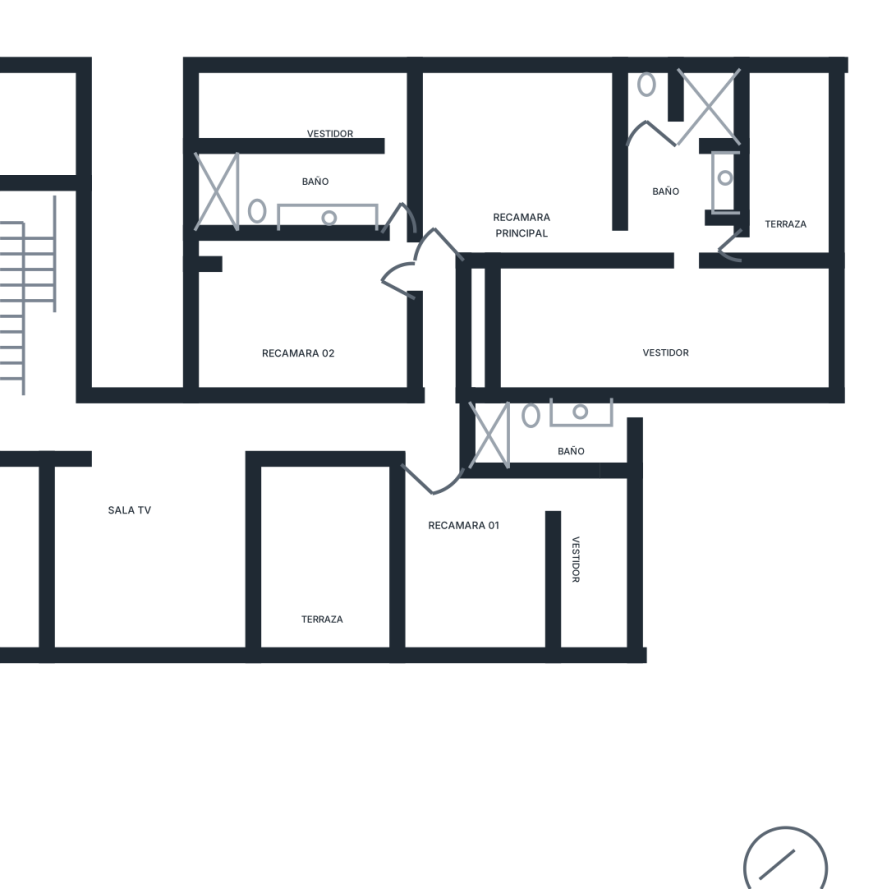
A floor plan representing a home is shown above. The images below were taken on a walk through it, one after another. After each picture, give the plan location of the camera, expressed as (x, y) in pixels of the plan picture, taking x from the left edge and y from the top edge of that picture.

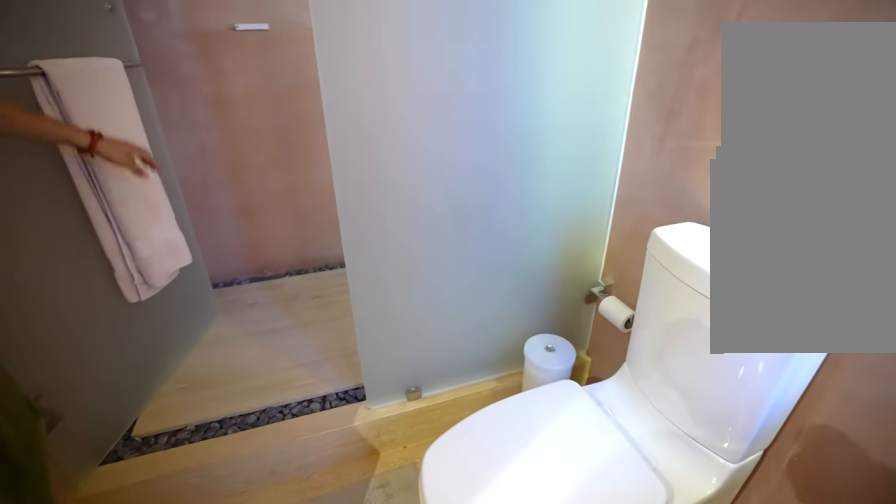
(571, 459)
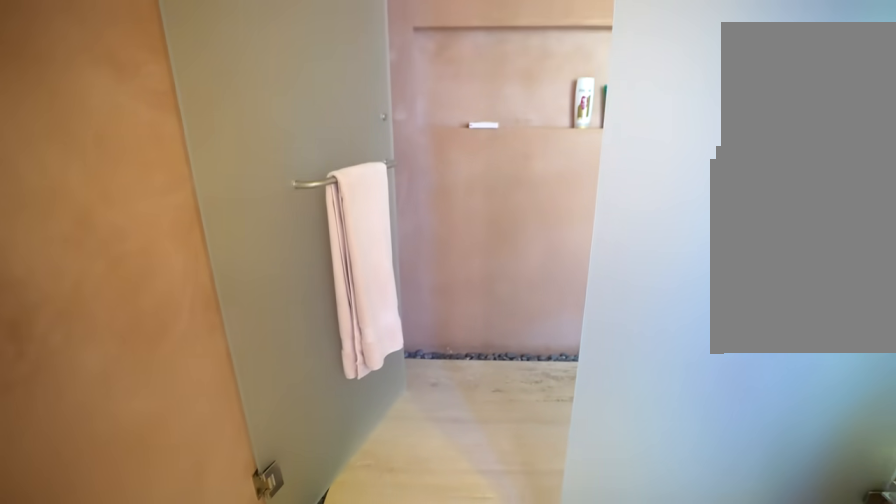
(536, 450)
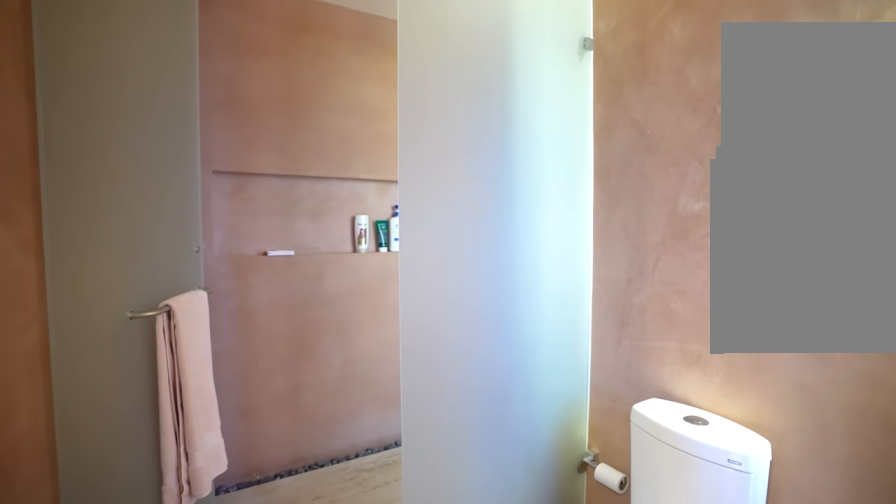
(545, 448)
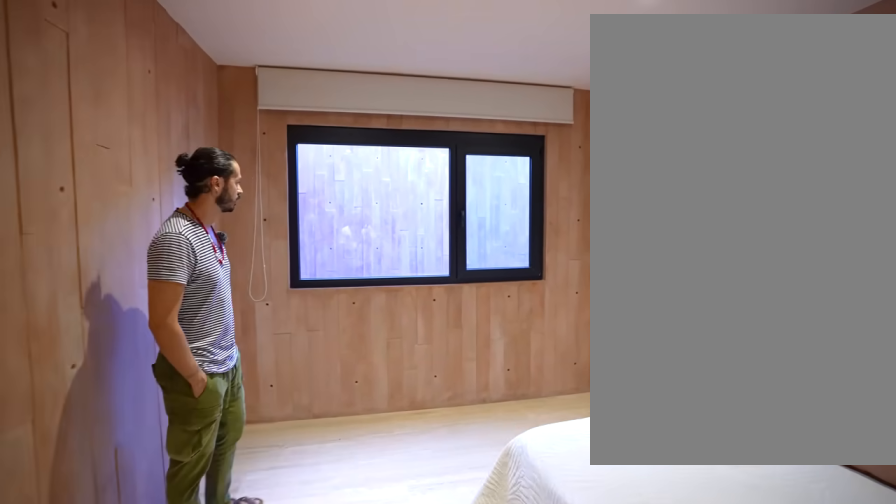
(384, 292)
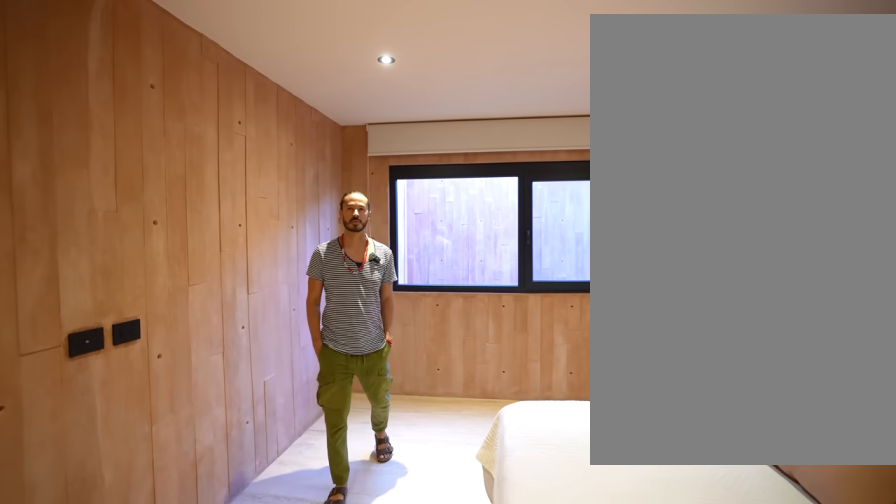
(379, 370)
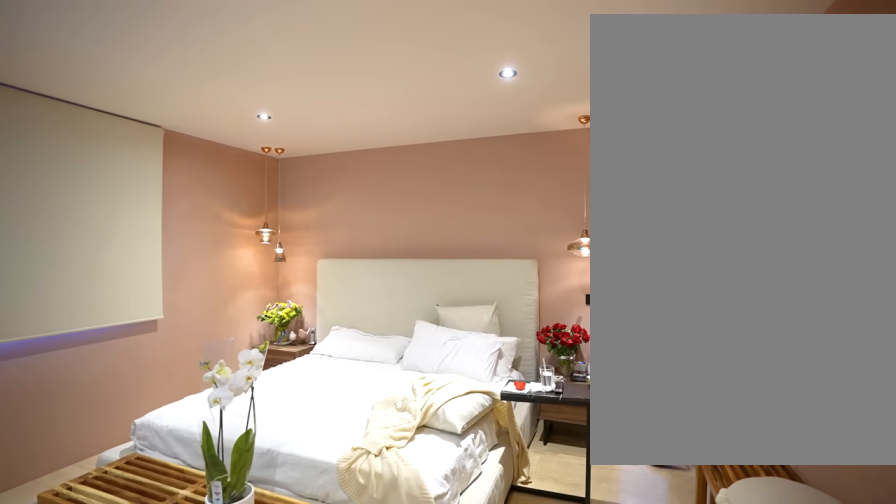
(455, 237)
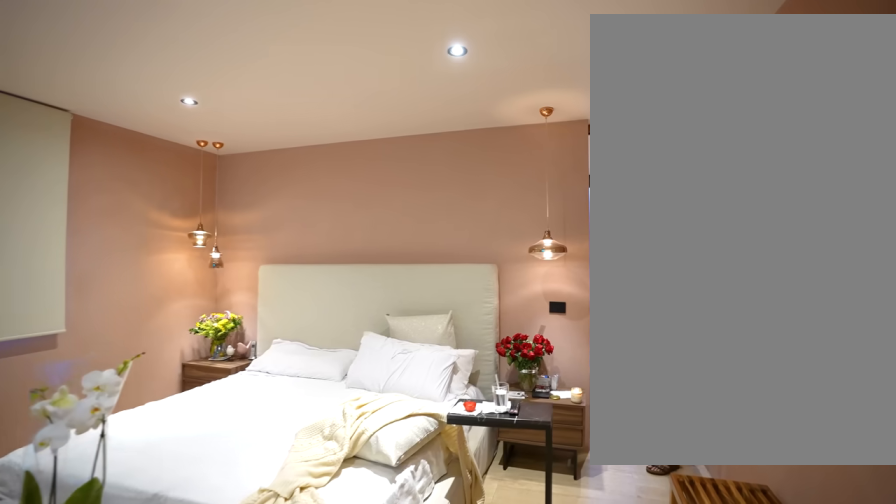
(459, 240)
